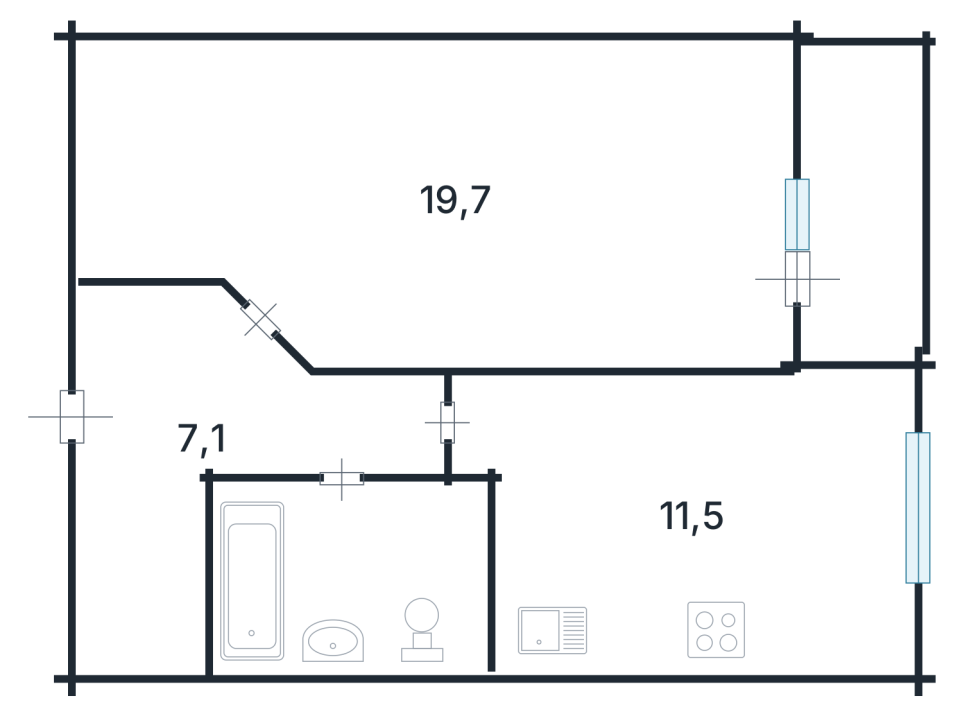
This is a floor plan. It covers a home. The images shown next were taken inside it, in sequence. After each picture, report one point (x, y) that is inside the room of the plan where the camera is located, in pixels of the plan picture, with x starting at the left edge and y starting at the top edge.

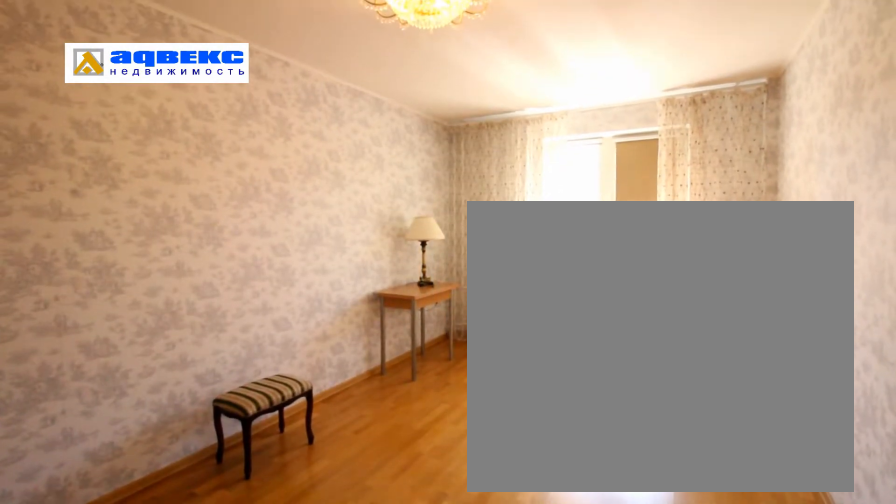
(520, 244)
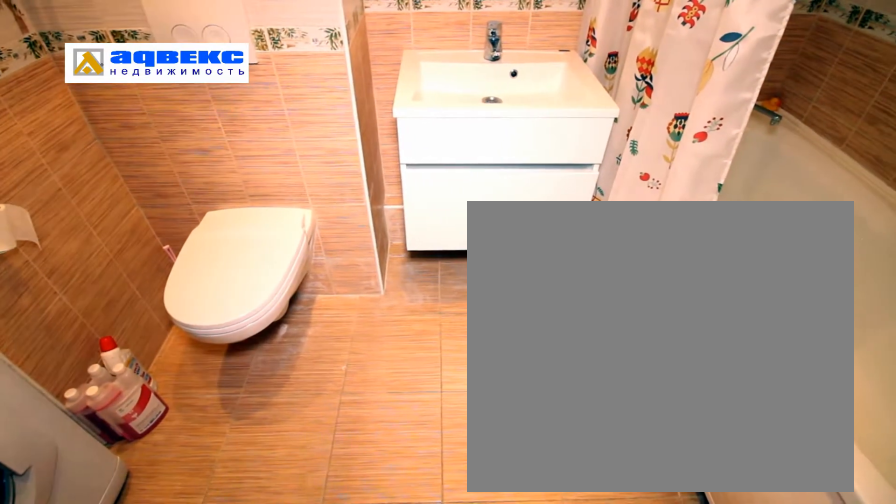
(342, 633)
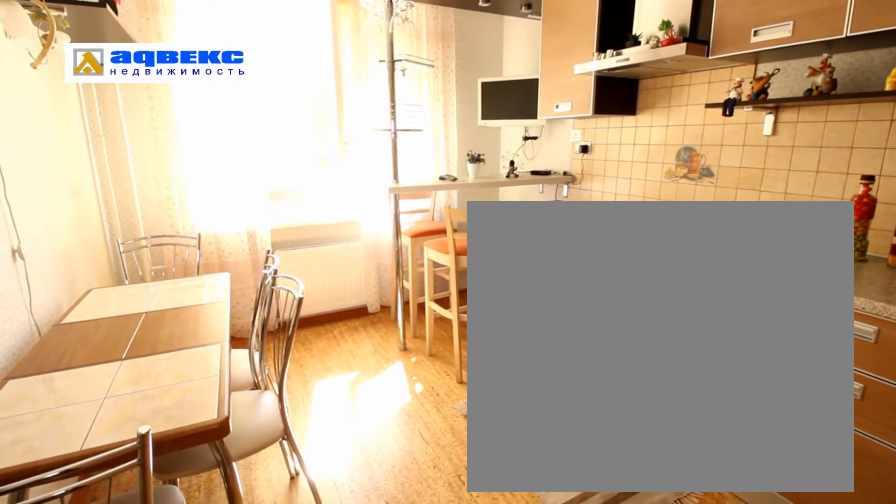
(629, 556)
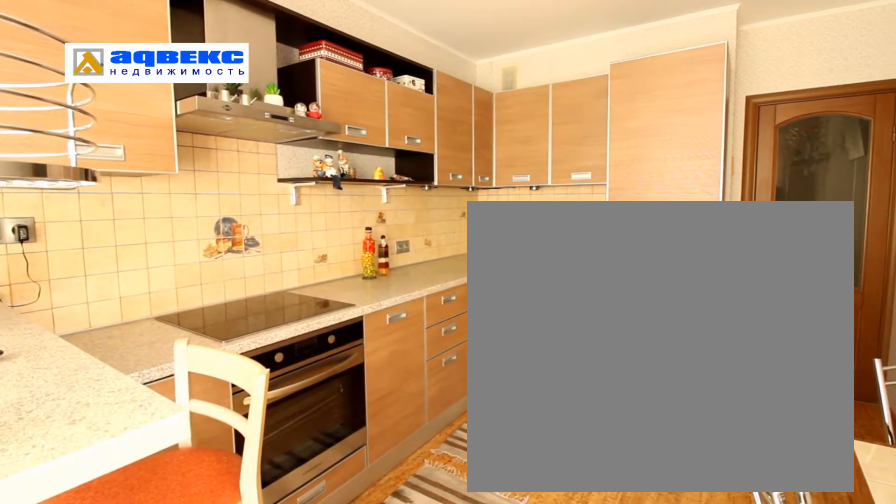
(629, 556)
